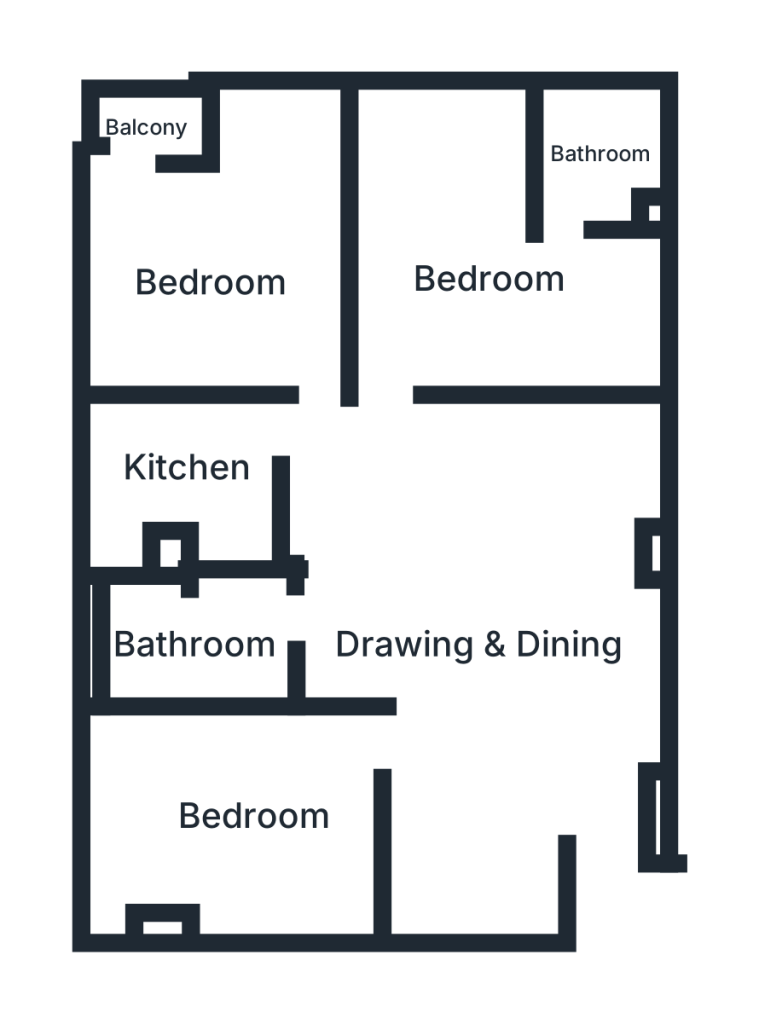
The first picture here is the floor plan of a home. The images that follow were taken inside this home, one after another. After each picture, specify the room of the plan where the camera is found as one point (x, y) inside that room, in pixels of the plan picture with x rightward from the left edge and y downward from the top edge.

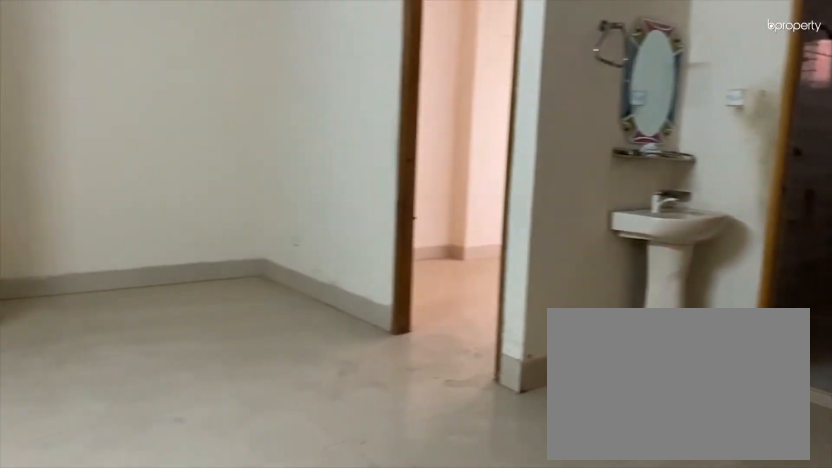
(483, 654)
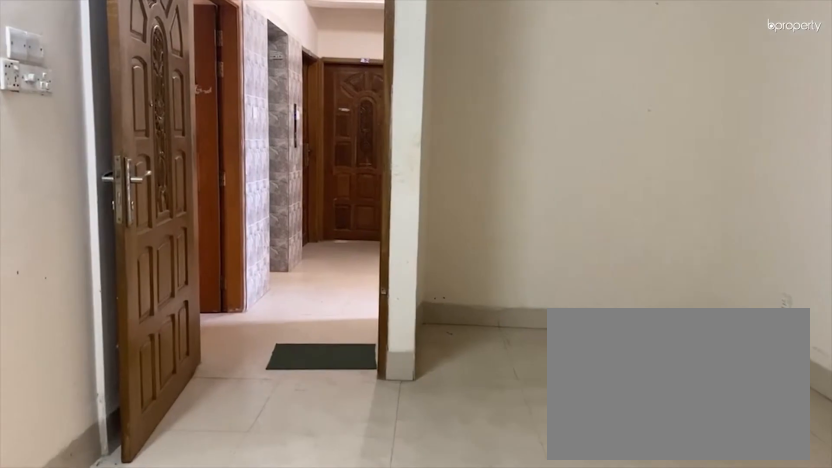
(483, 654)
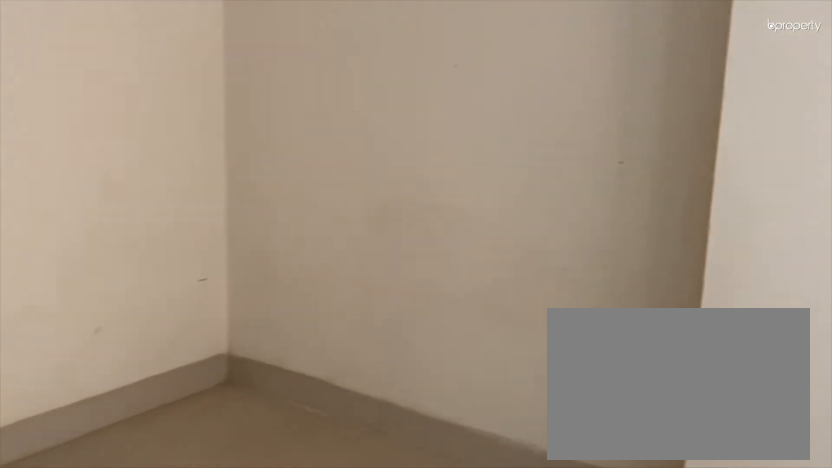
(262, 807)
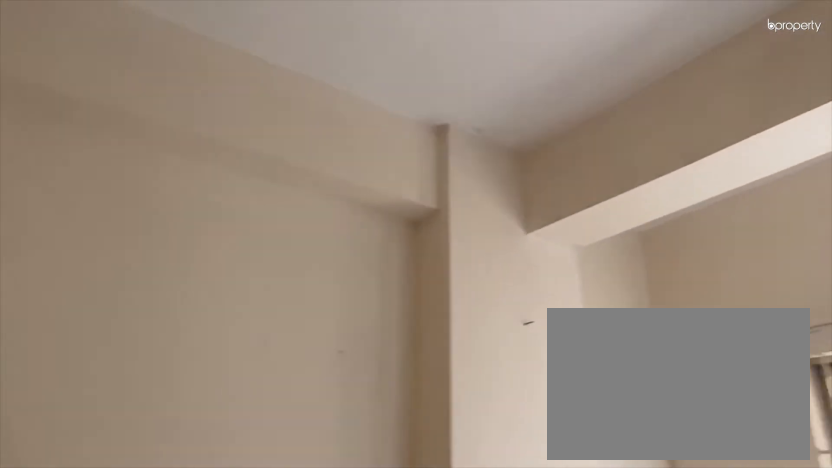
(262, 807)
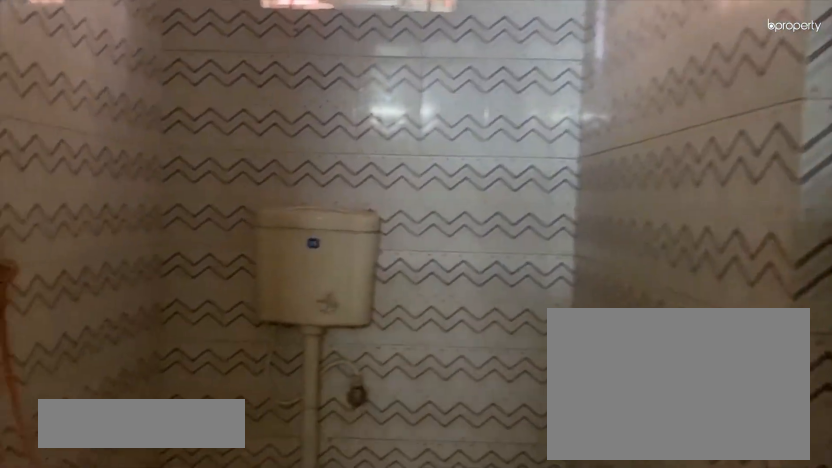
(208, 640)
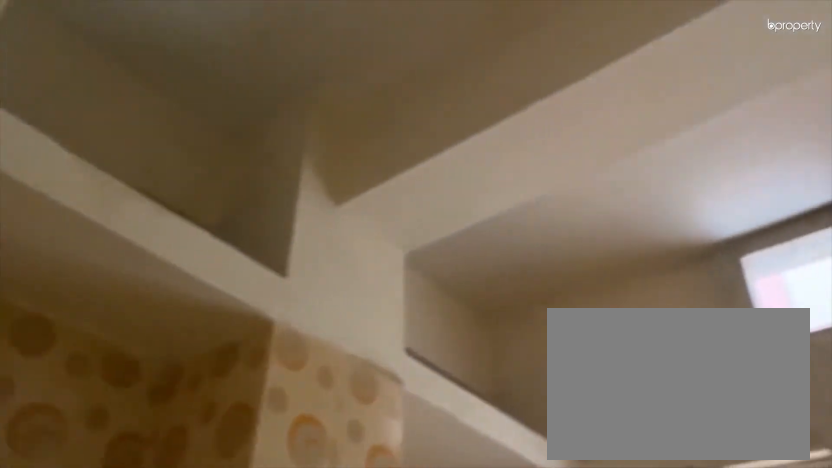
(191, 466)
